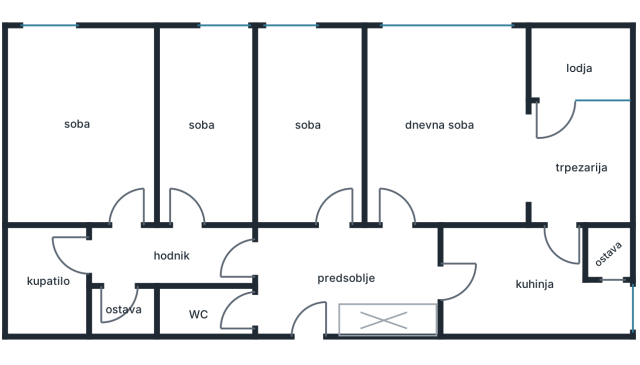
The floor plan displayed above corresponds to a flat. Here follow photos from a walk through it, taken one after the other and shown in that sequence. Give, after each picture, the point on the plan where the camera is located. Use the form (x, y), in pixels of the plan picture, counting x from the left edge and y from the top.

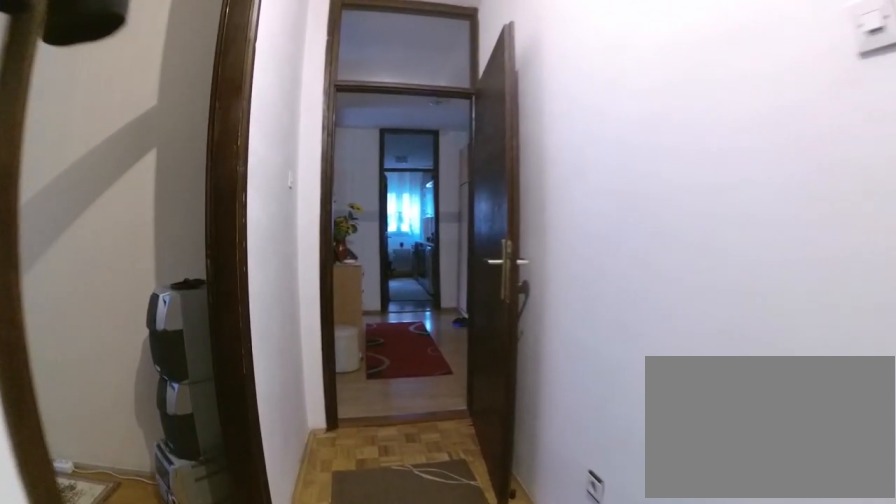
(103, 260)
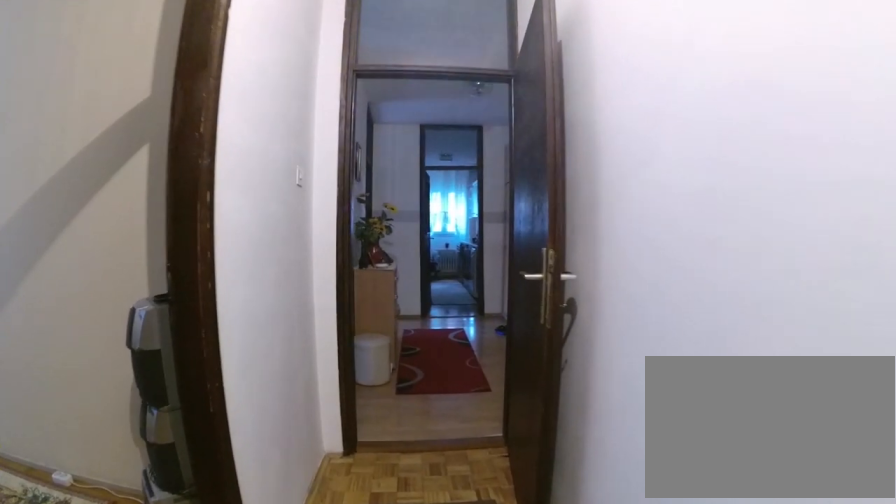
(126, 260)
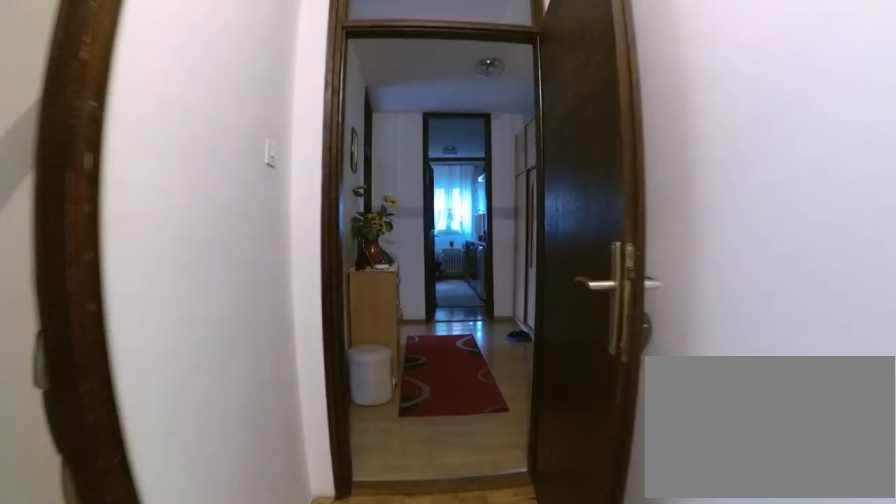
(149, 260)
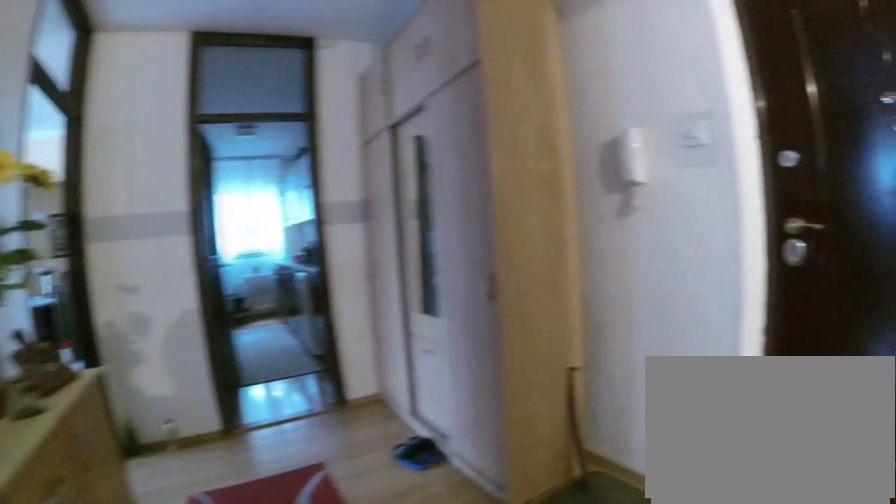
(258, 255)
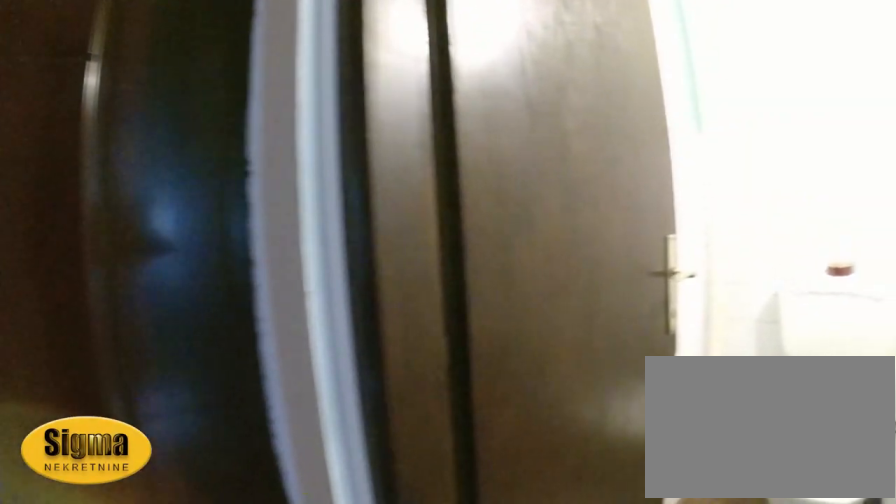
(296, 283)
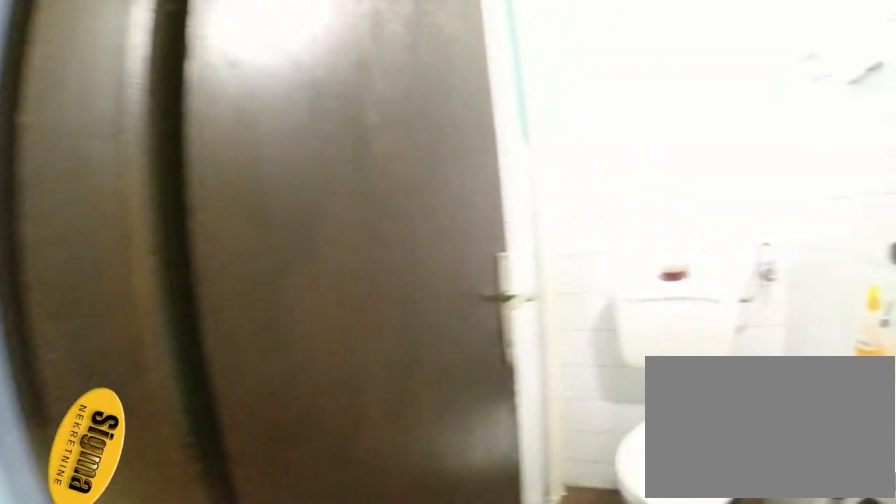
(290, 295)
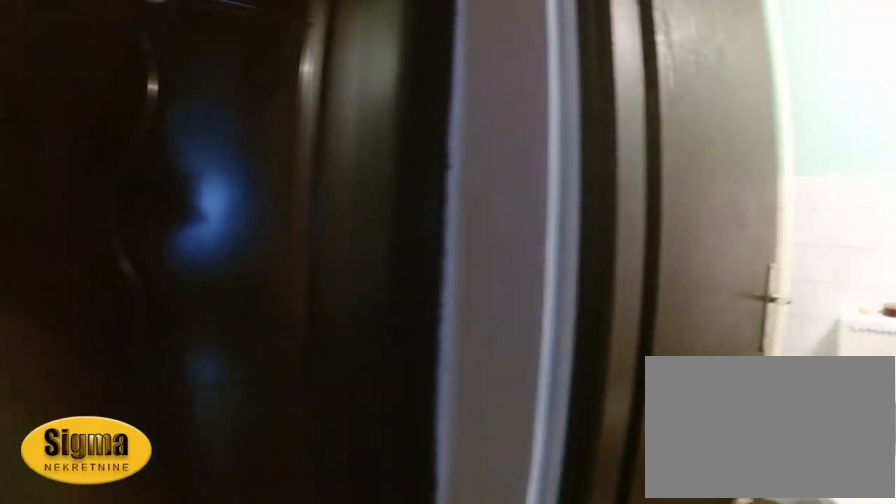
(291, 280)
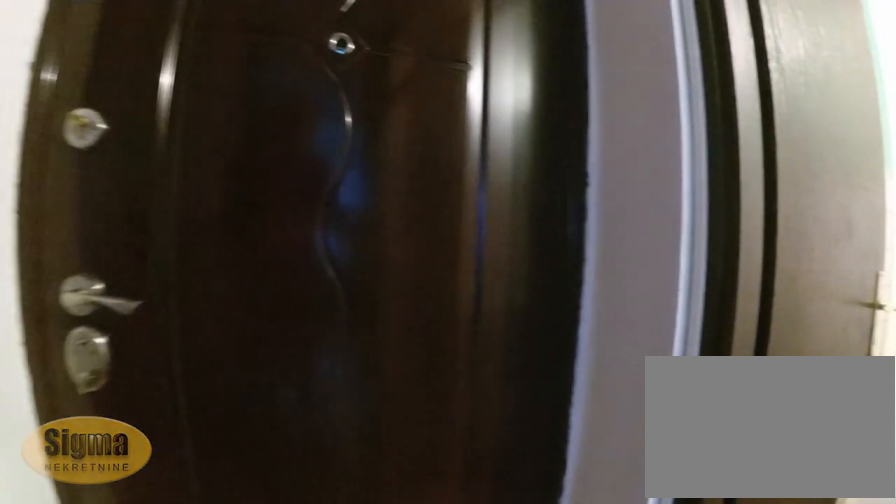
(292, 273)
